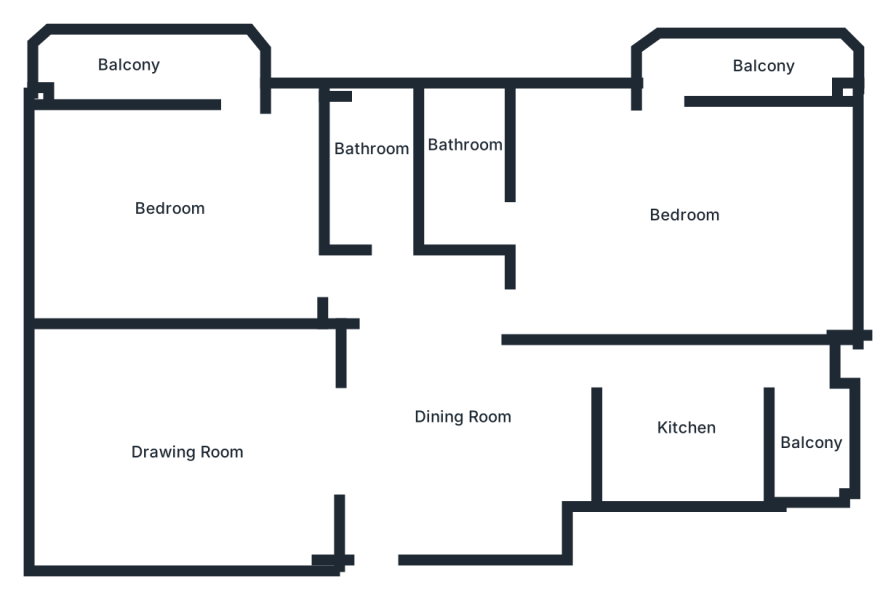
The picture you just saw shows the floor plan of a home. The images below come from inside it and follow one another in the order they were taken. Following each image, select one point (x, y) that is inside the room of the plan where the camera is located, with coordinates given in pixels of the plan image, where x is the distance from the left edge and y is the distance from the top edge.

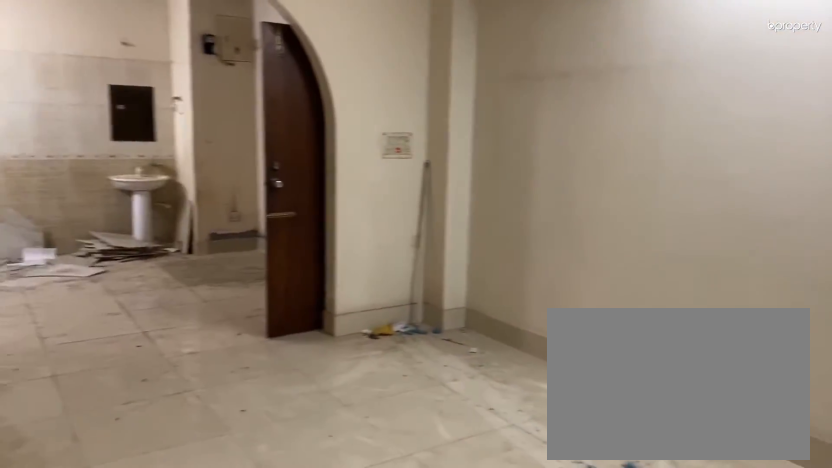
(177, 439)
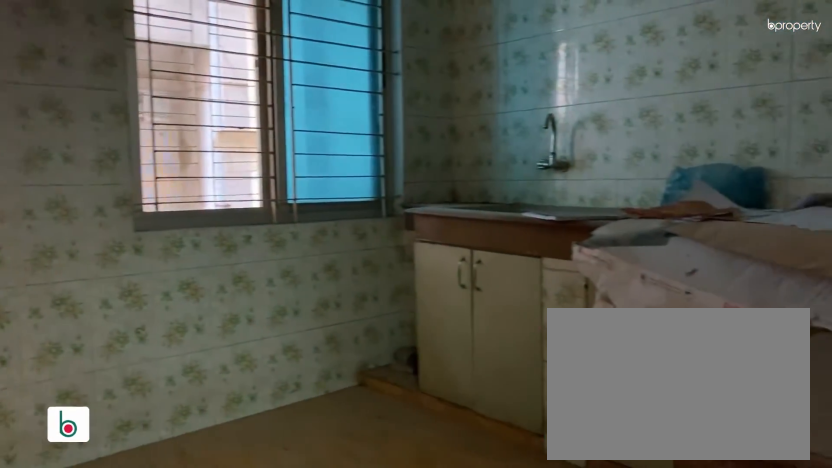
(679, 426)
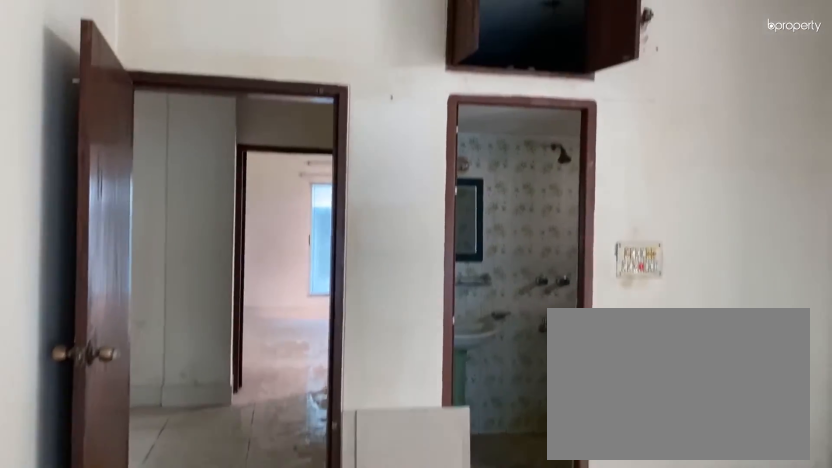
(685, 204)
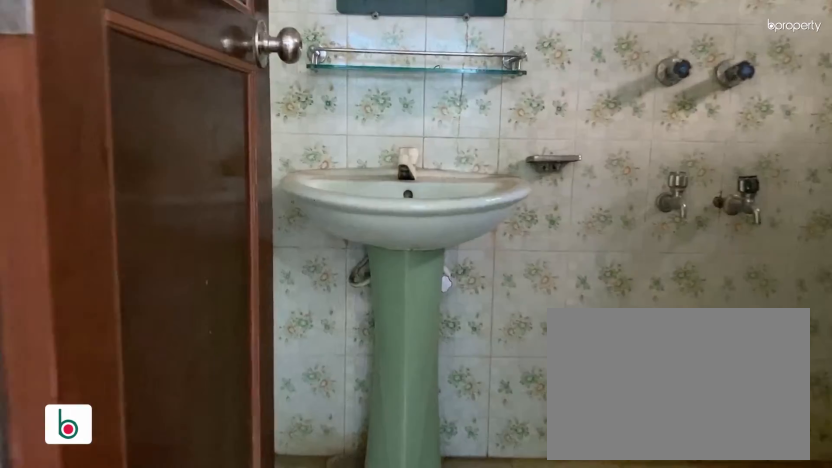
(461, 155)
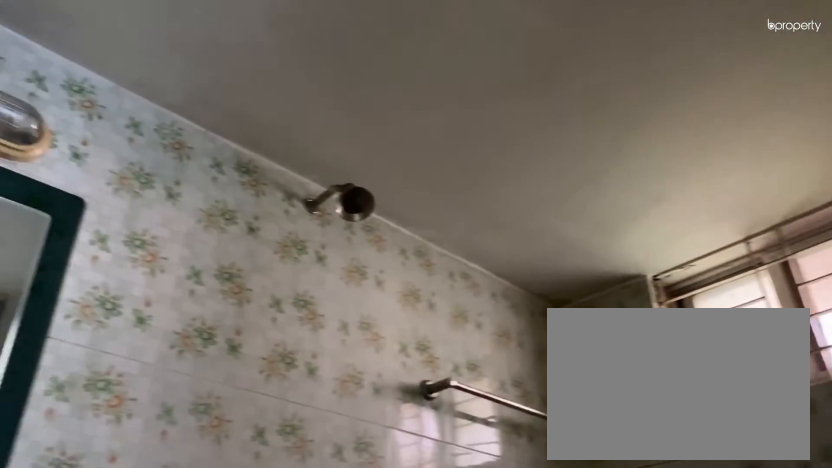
(461, 155)
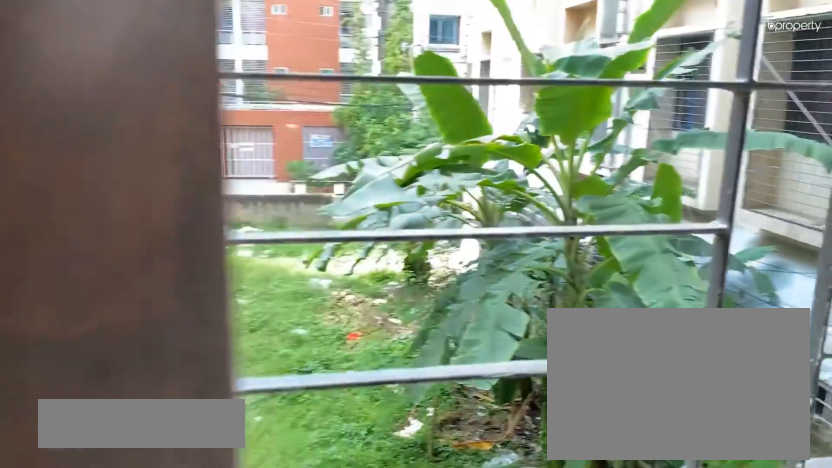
(734, 60)
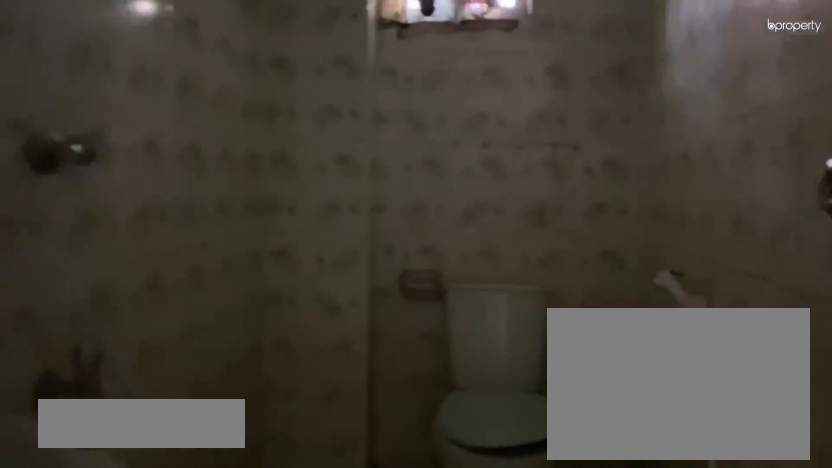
(362, 155)
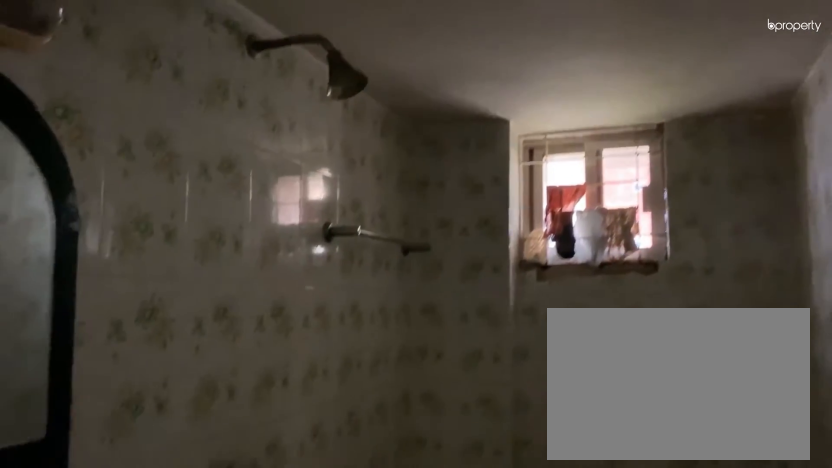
(362, 155)
